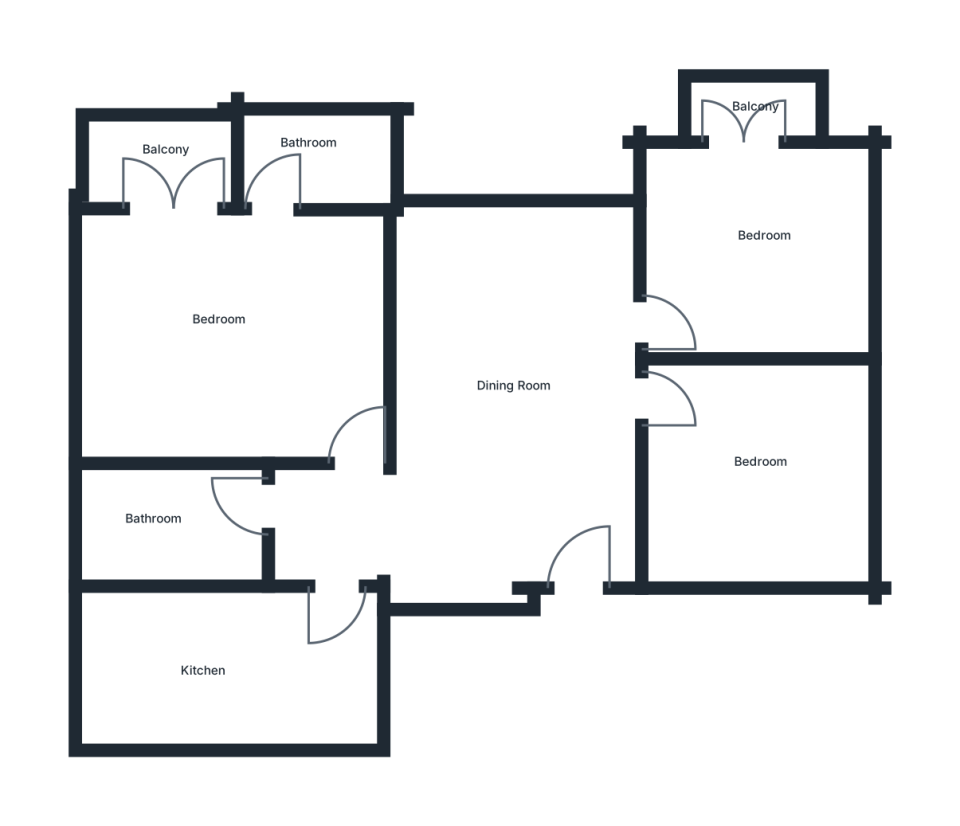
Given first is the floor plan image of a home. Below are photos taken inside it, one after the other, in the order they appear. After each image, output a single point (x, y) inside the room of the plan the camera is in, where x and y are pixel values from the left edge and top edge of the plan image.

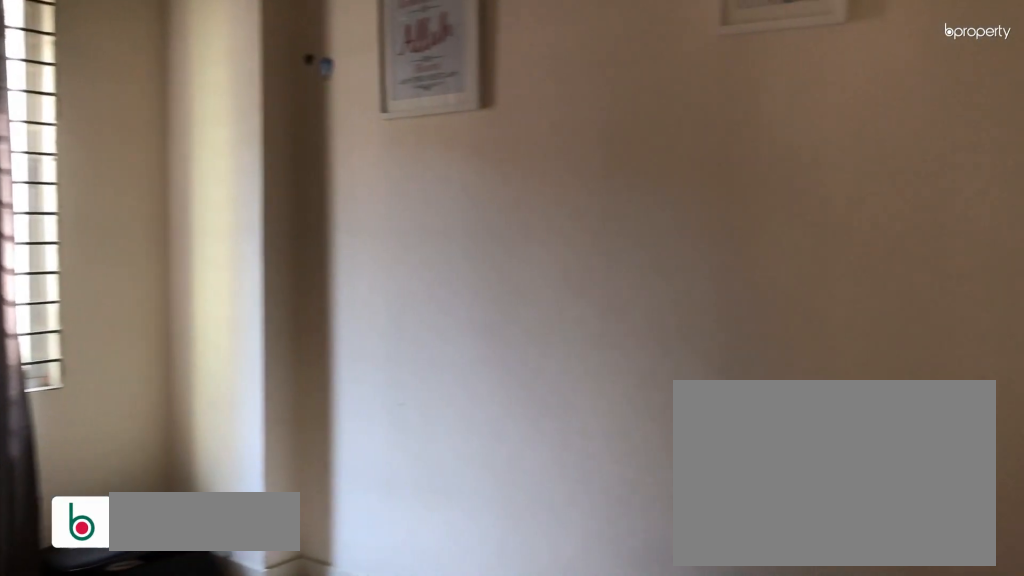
(763, 460)
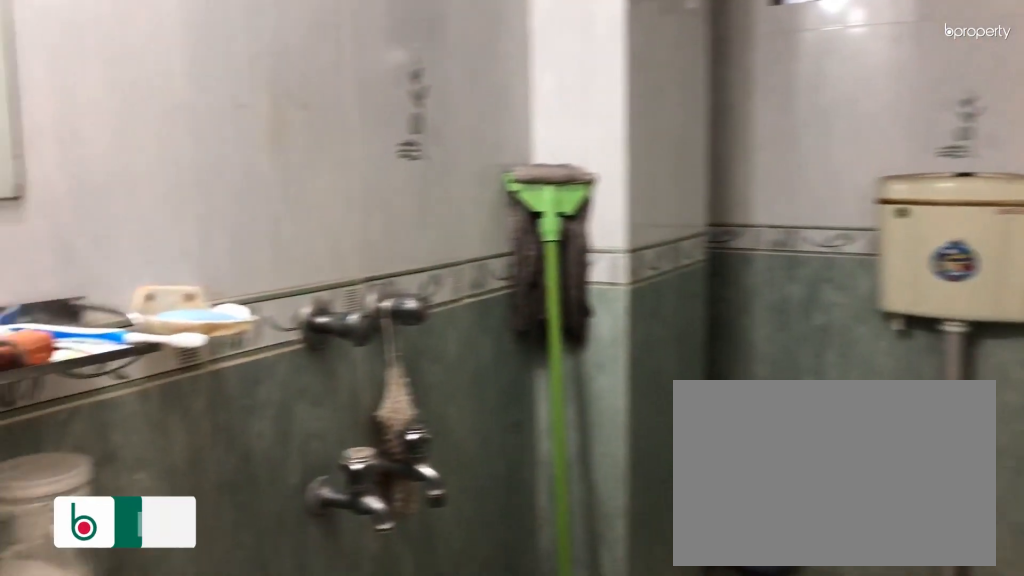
(189, 508)
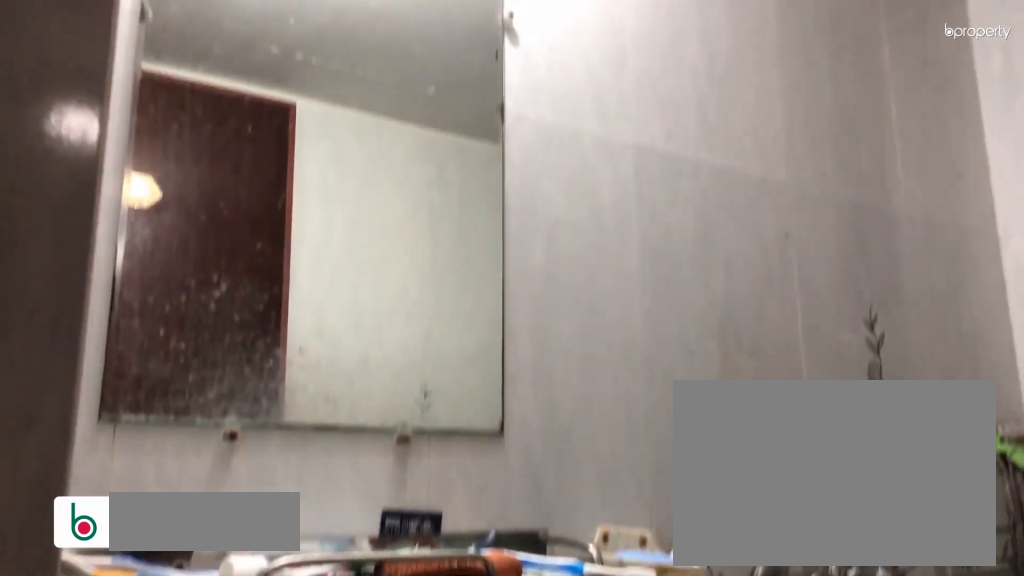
(189, 508)
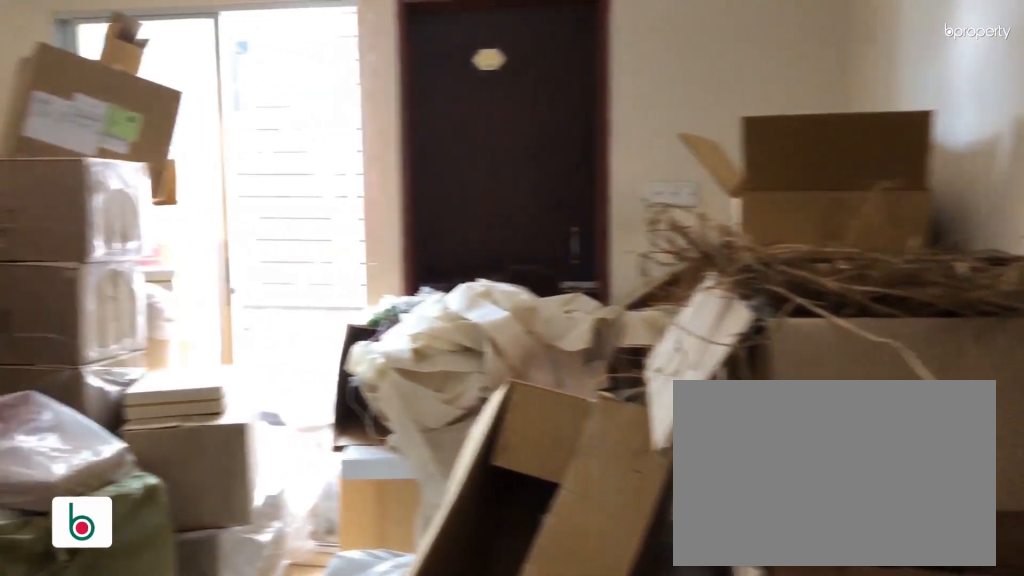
(257, 325)
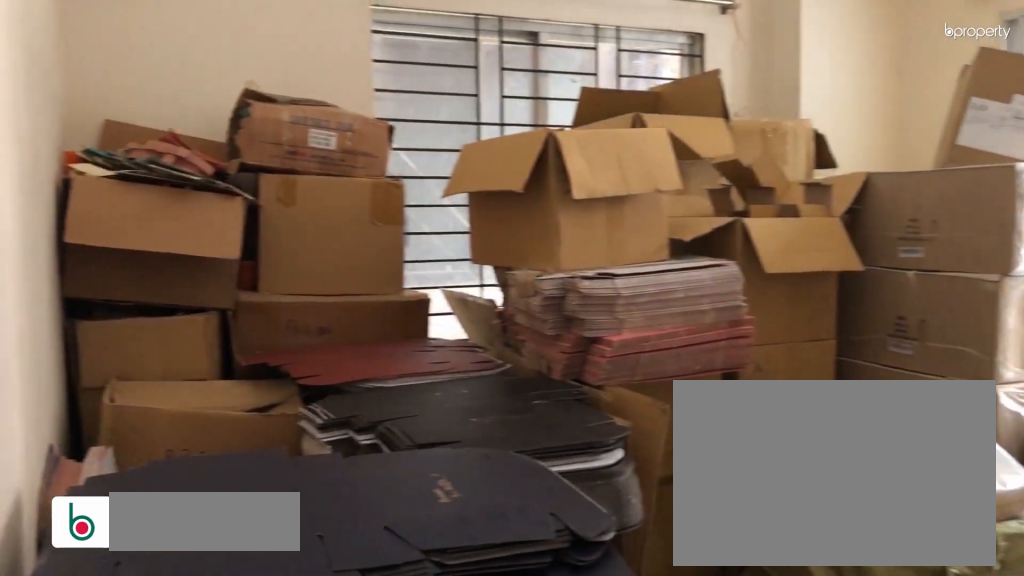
(257, 325)
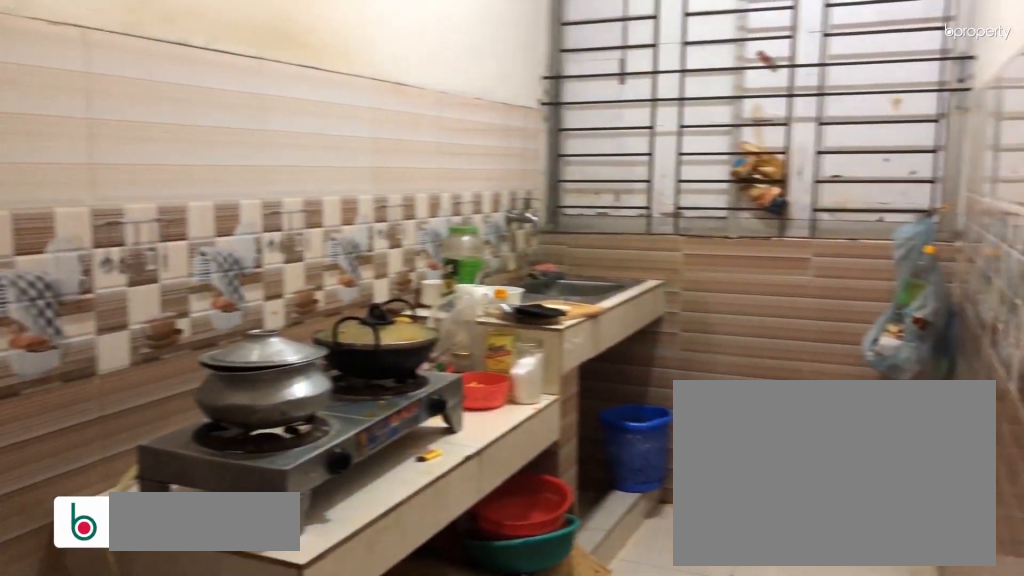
(205, 666)
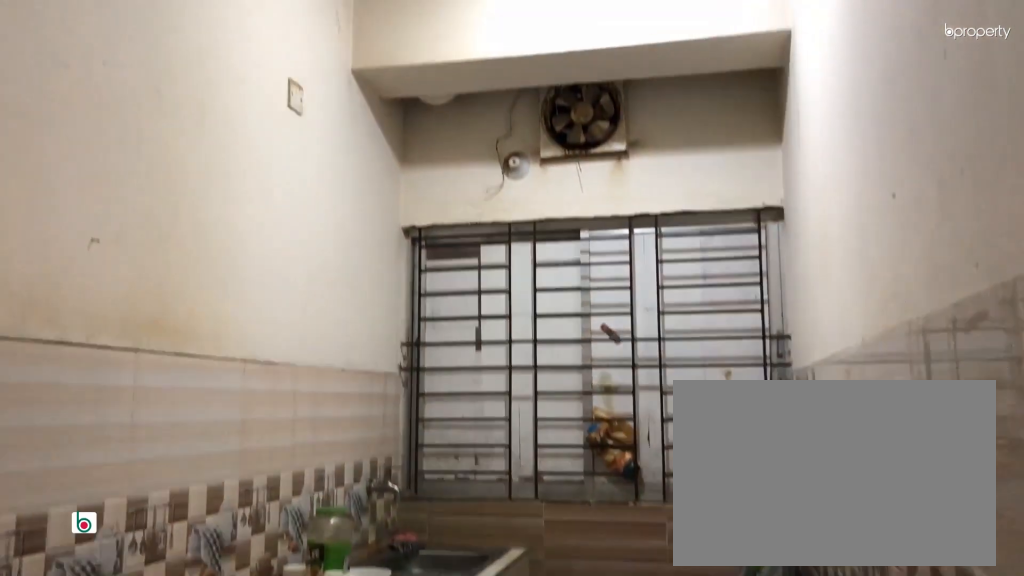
(205, 666)
